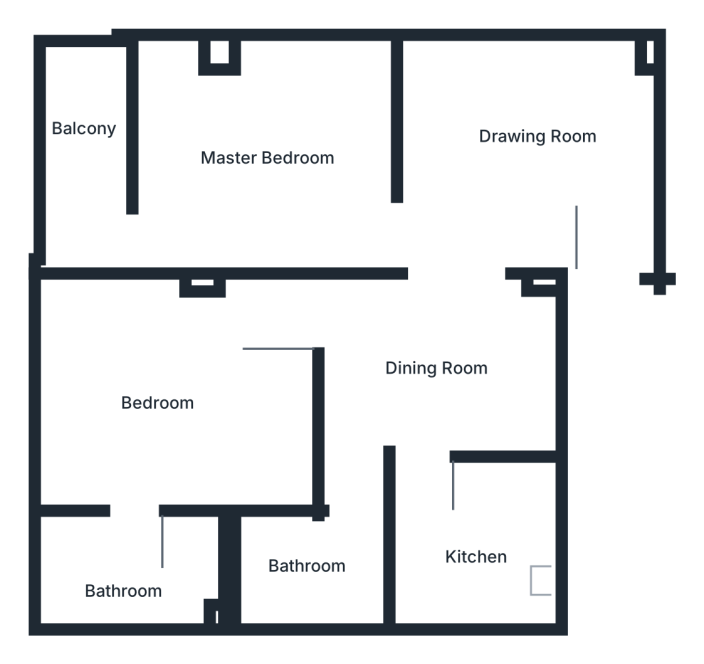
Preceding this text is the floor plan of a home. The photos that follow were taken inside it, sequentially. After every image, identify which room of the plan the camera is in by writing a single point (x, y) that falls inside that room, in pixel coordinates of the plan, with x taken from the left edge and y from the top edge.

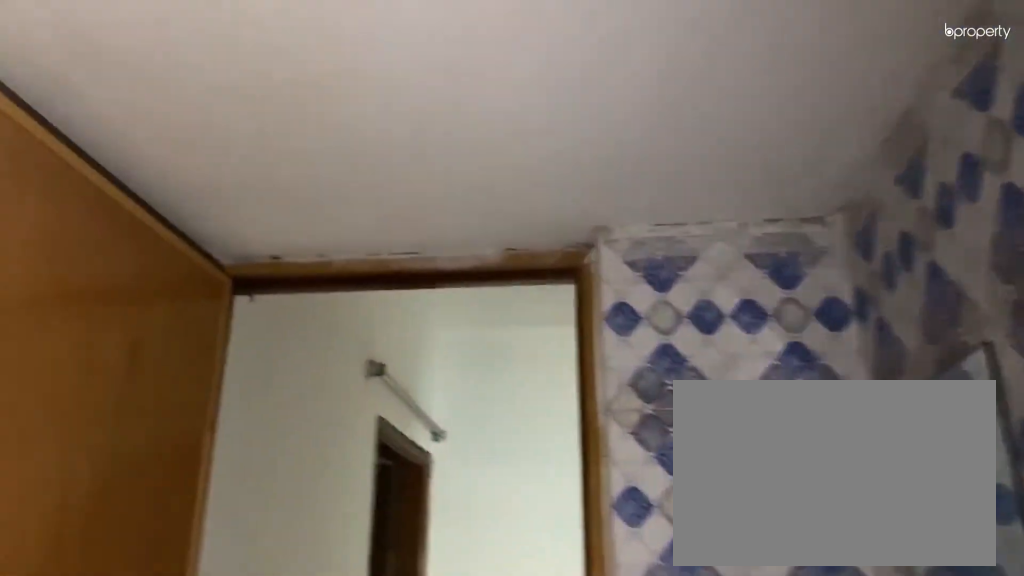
(304, 568)
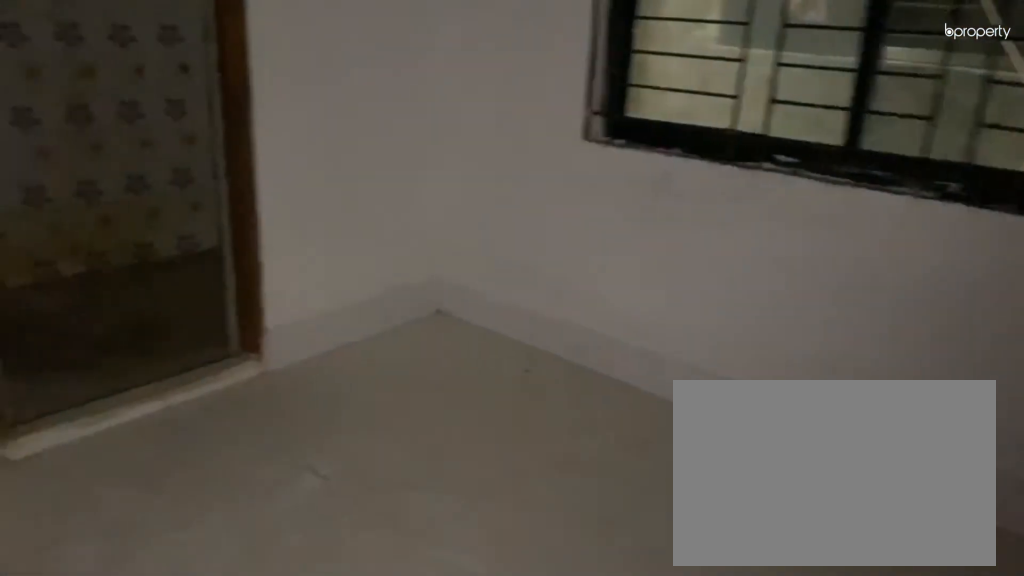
(189, 414)
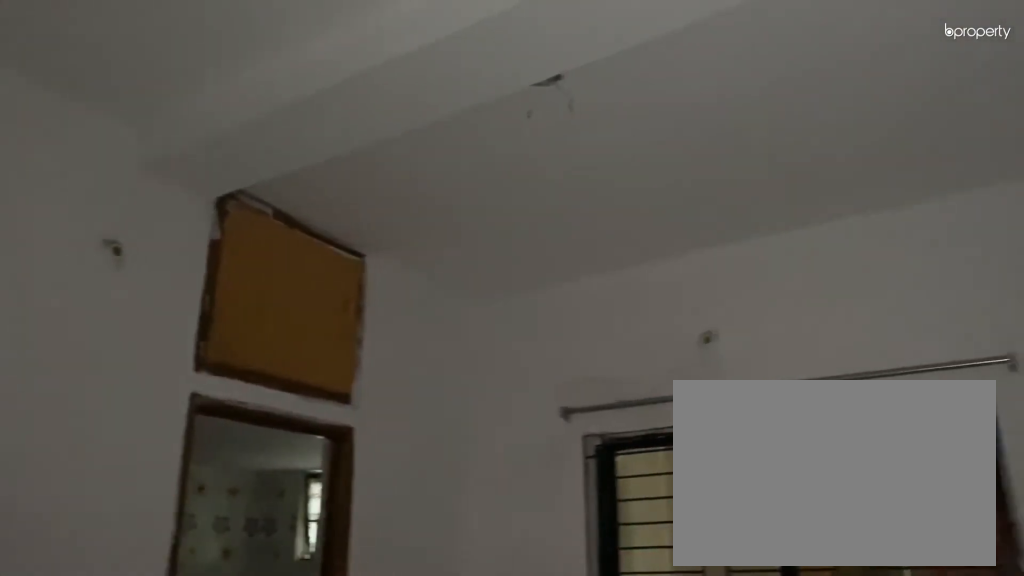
(189, 414)
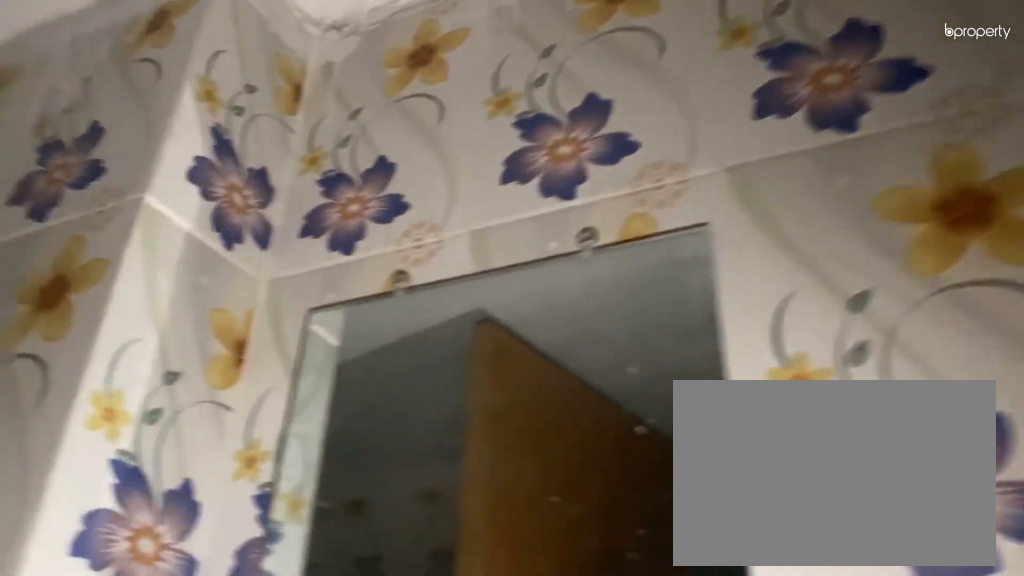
(140, 561)
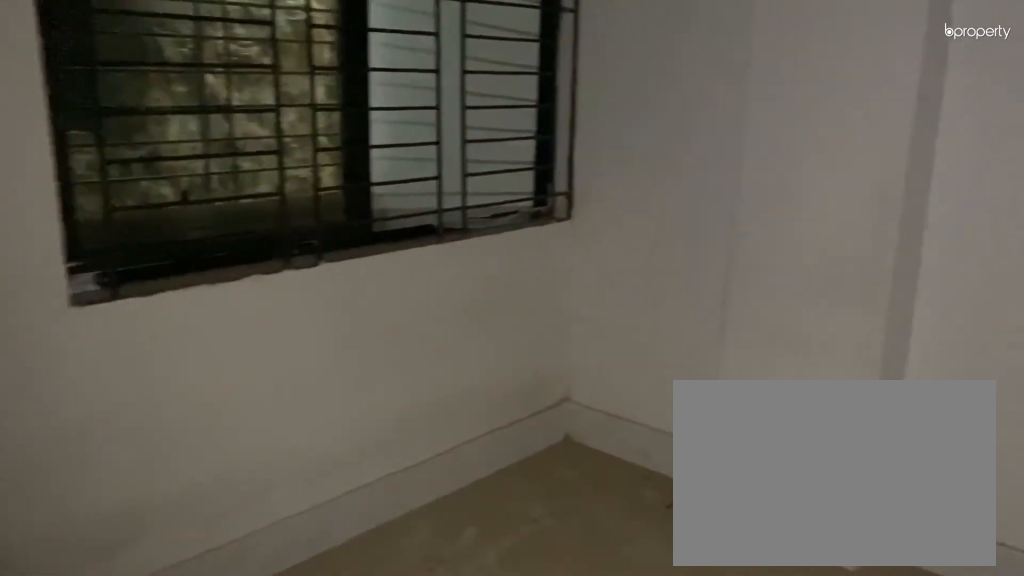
(236, 148)
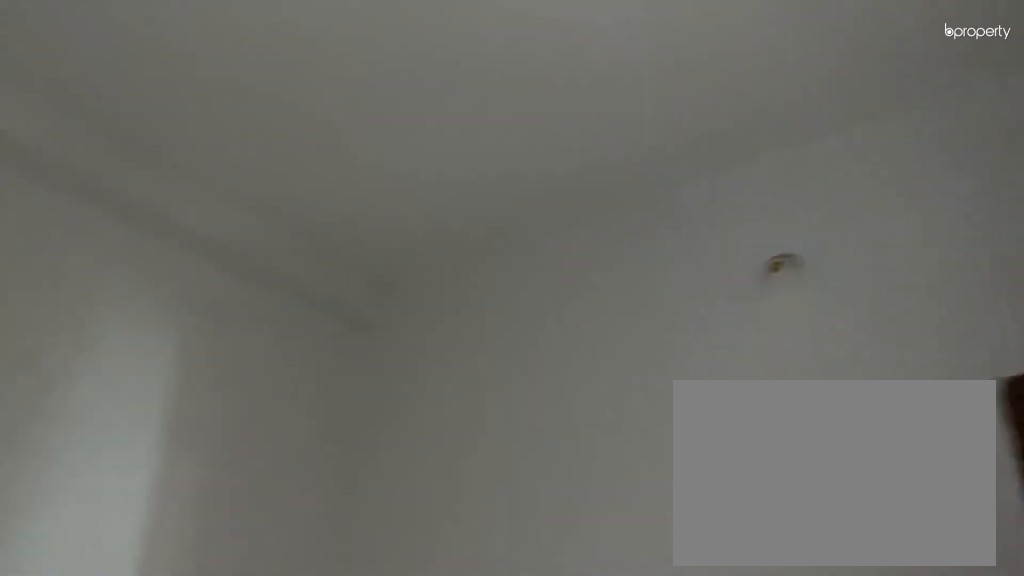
(236, 148)
